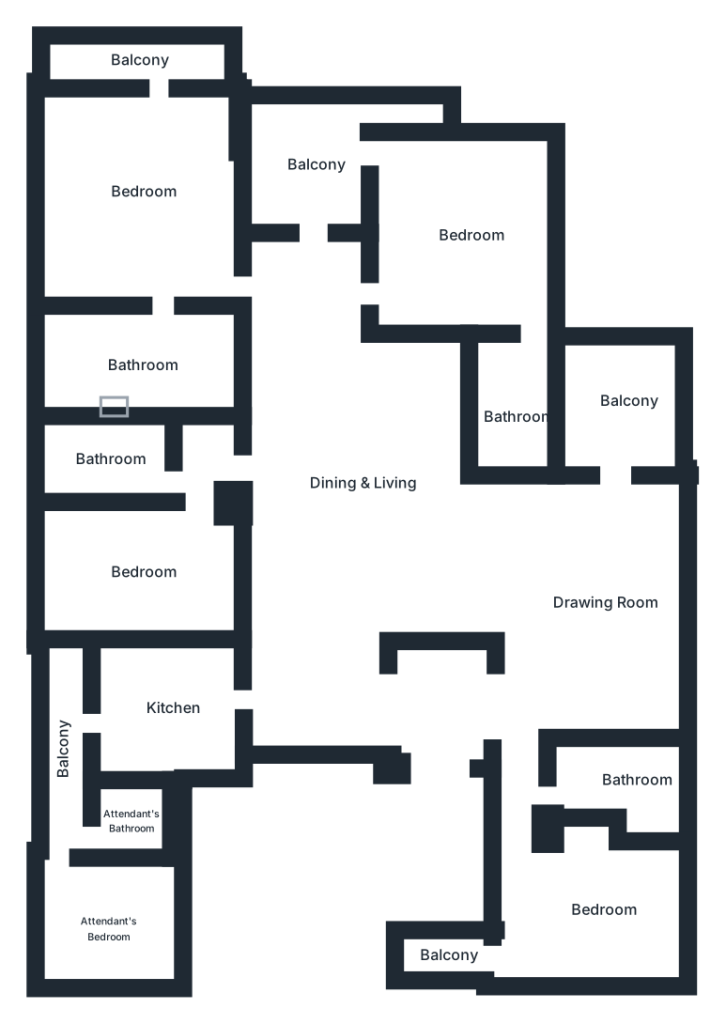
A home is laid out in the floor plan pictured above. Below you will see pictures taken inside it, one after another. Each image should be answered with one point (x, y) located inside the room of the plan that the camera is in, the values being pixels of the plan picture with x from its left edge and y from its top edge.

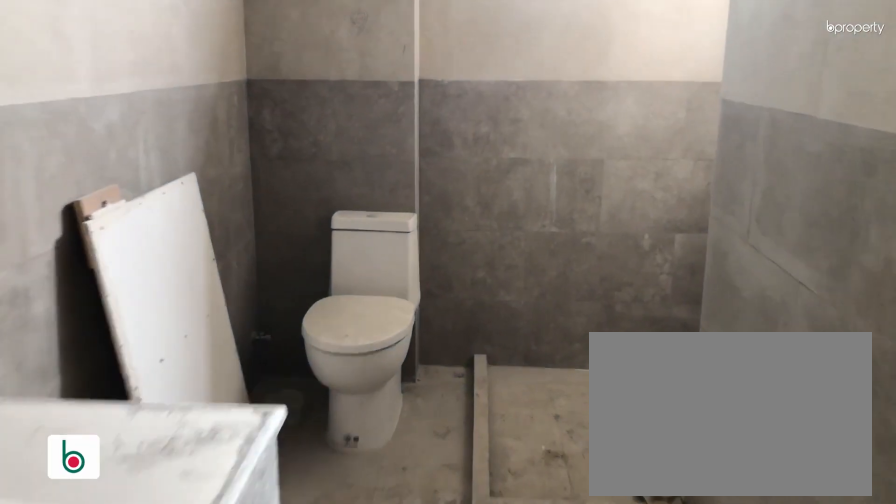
(572, 779)
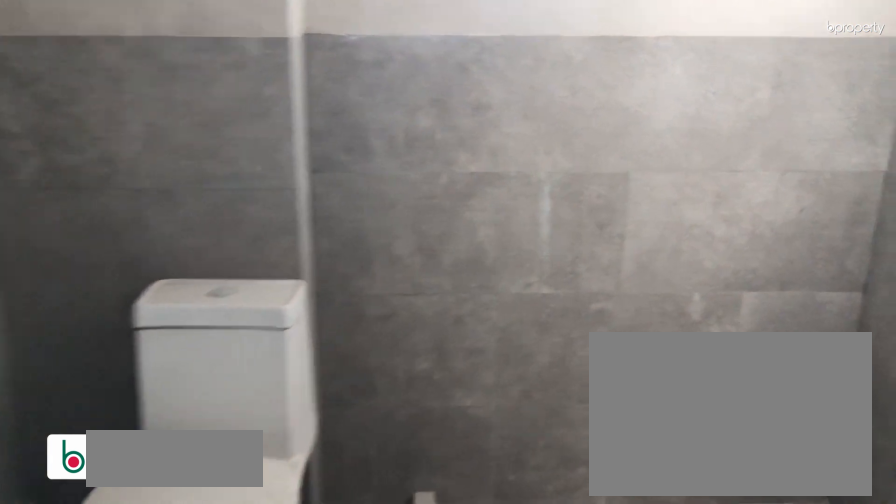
(635, 782)
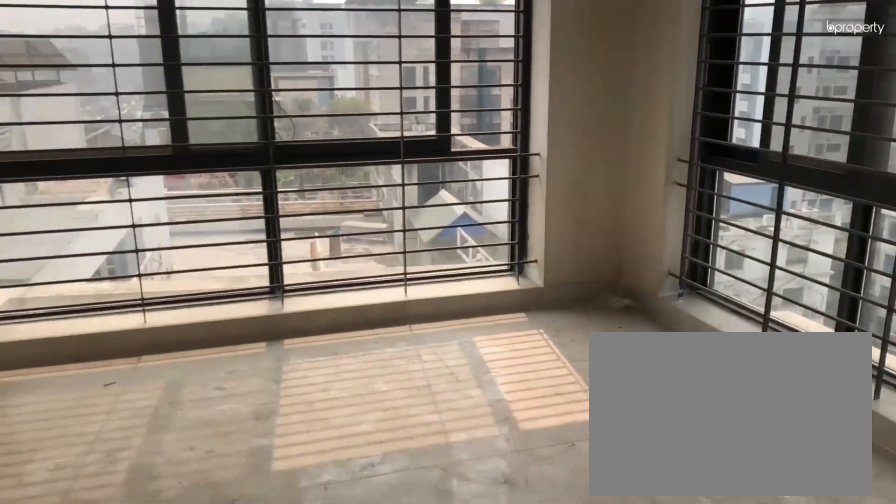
(596, 910)
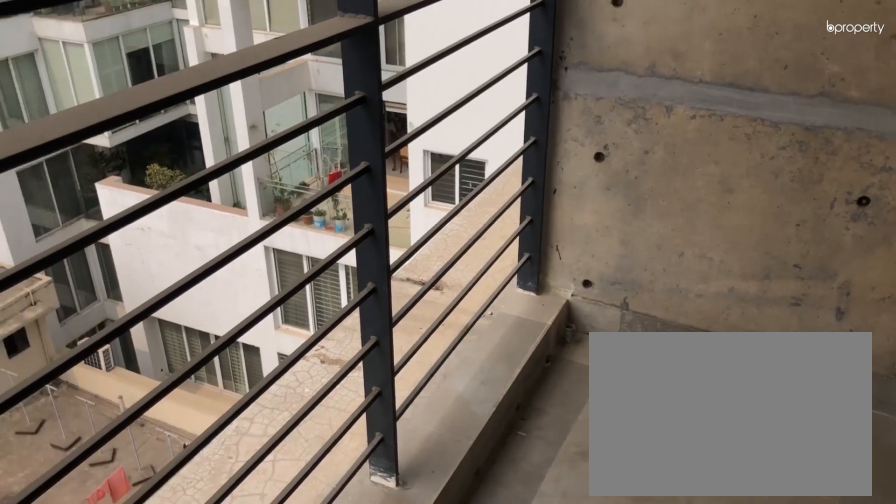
(432, 947)
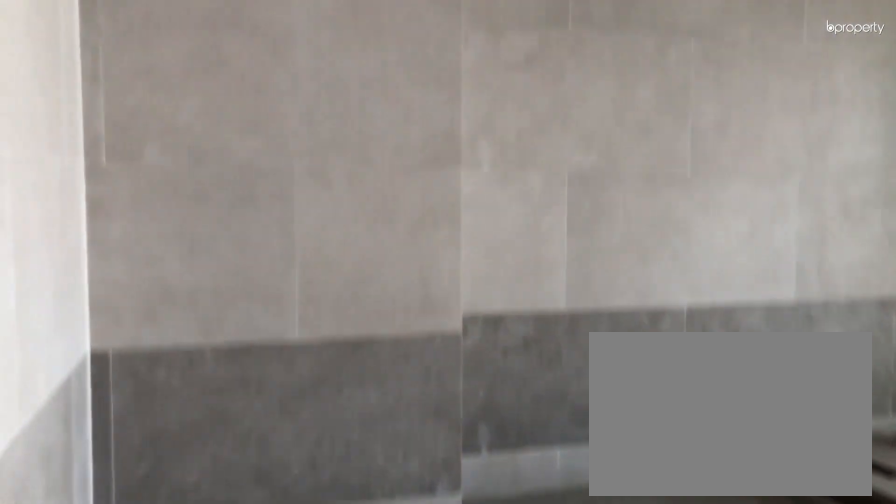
(158, 708)
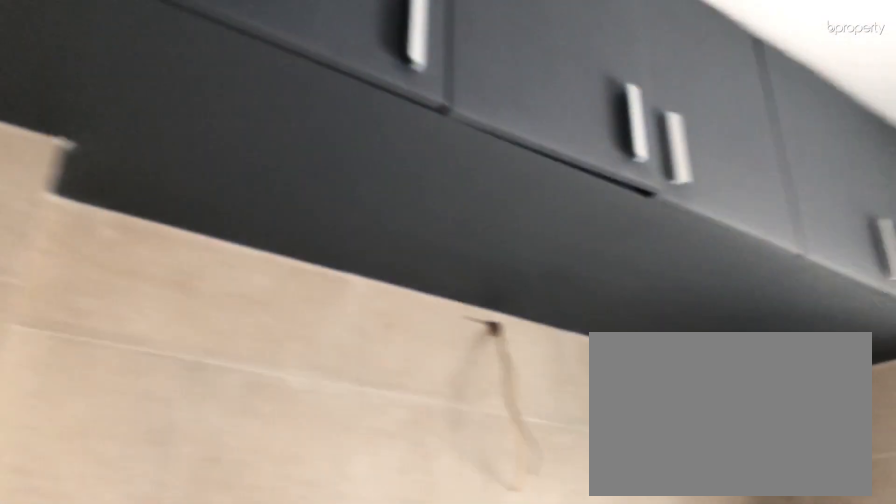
(158, 708)
